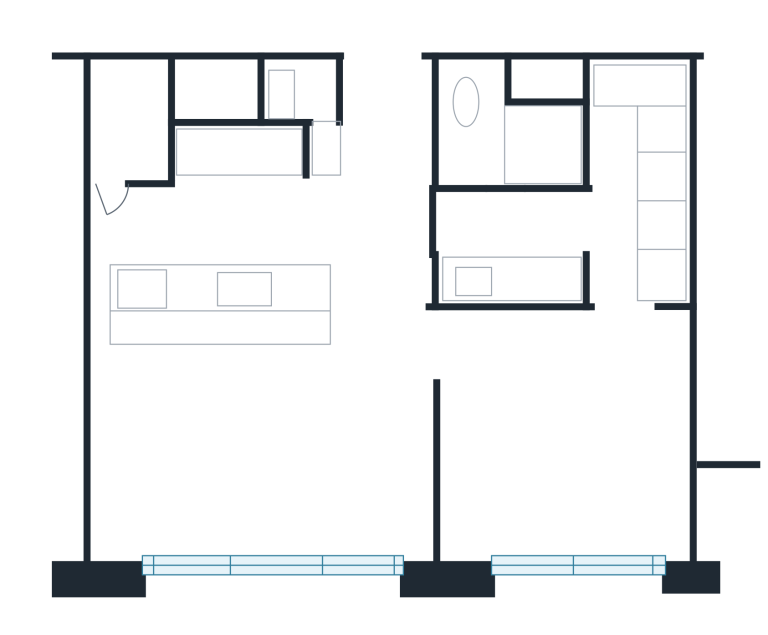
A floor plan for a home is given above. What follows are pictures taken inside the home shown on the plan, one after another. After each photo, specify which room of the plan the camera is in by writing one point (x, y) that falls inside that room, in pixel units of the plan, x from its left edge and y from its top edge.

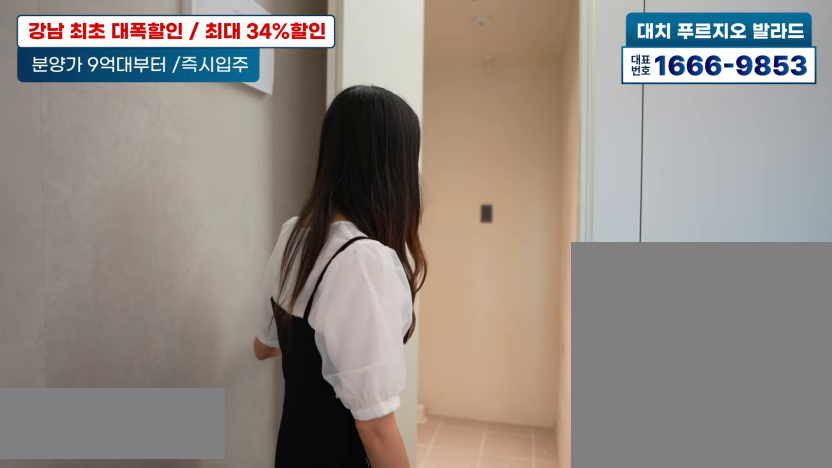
(227, 211)
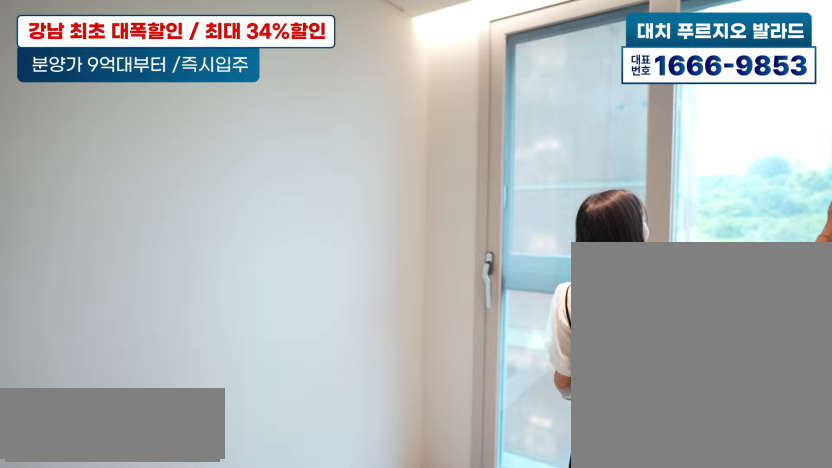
(252, 455)
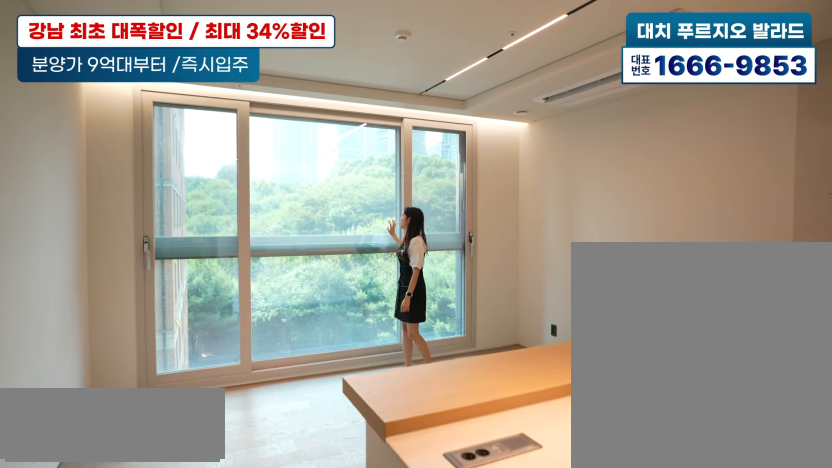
(252, 455)
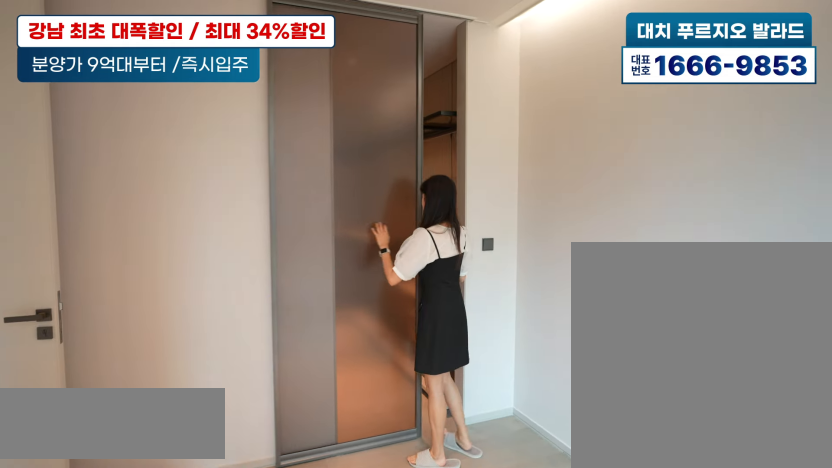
(571, 451)
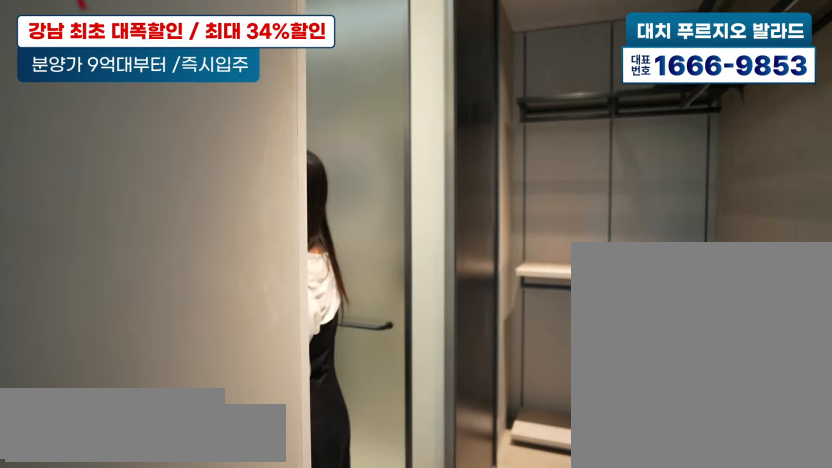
(581, 197)
